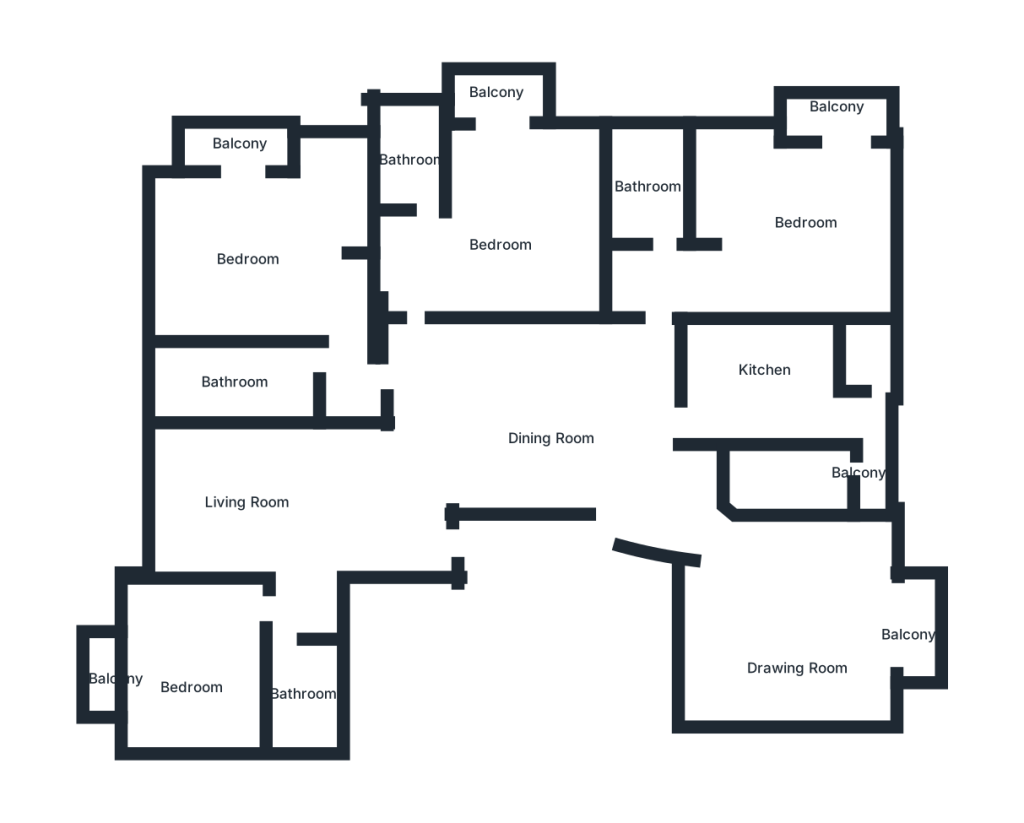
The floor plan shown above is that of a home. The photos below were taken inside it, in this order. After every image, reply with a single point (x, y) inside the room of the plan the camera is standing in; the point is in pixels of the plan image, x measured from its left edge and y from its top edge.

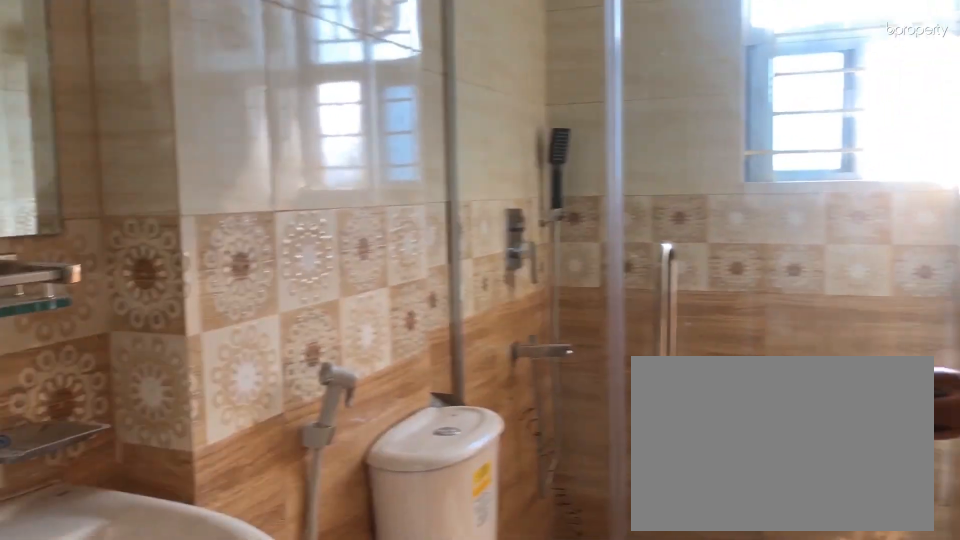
(422, 159)
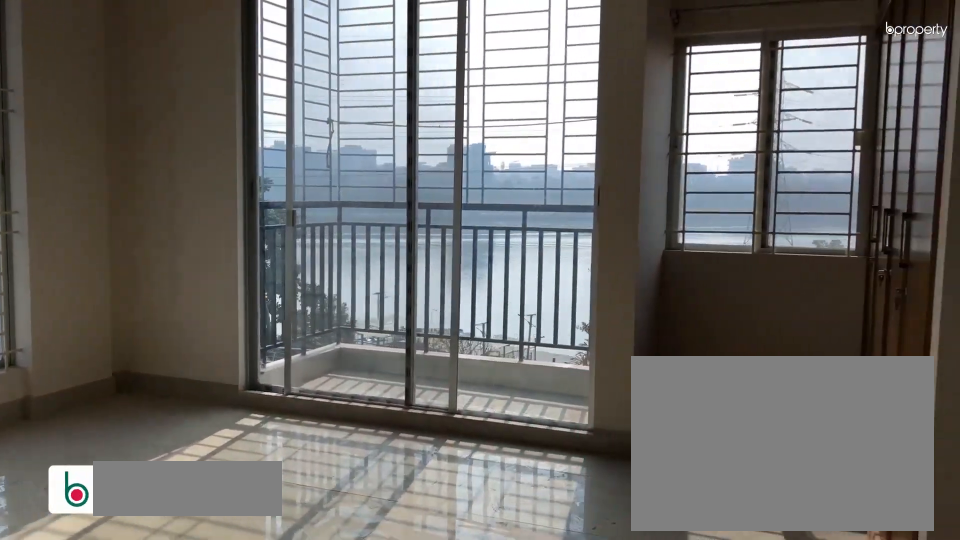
(249, 247)
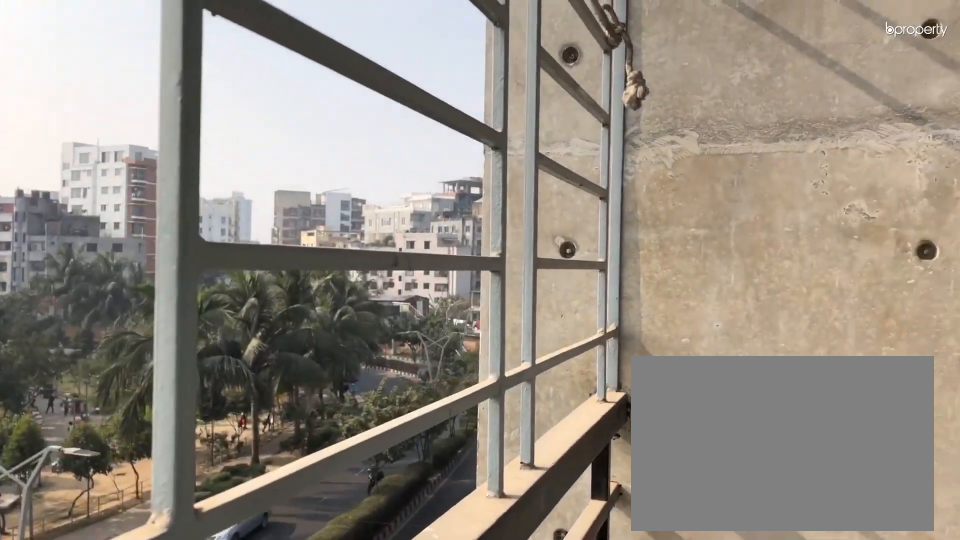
(242, 145)
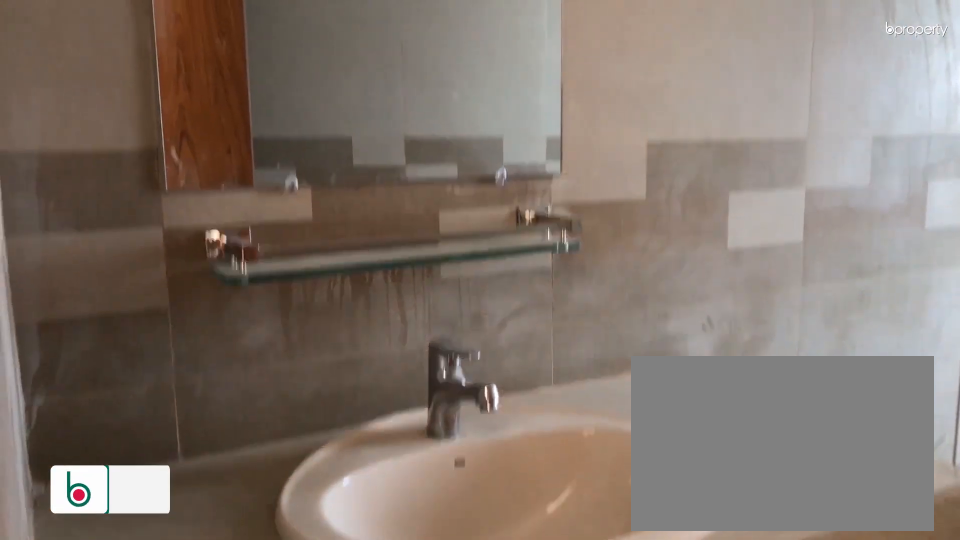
(244, 377)
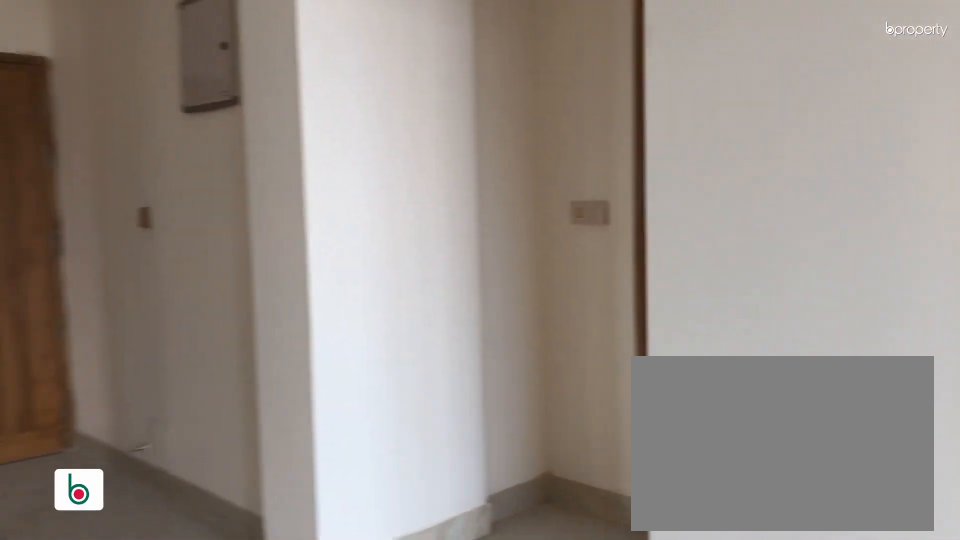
(292, 504)
